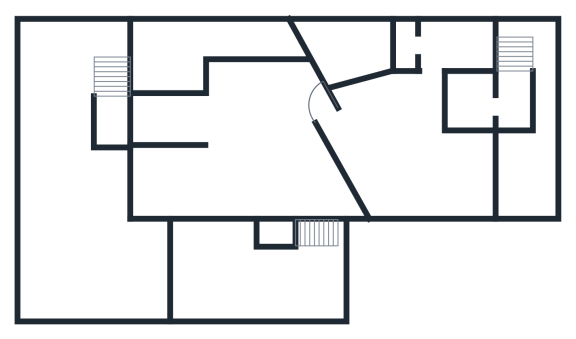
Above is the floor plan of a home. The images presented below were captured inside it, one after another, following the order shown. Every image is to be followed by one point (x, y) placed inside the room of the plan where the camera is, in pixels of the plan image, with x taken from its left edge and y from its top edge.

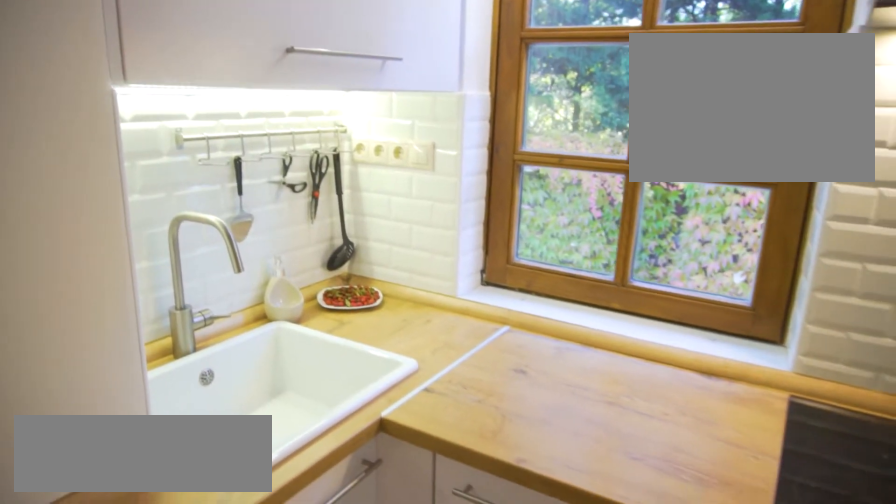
(179, 166)
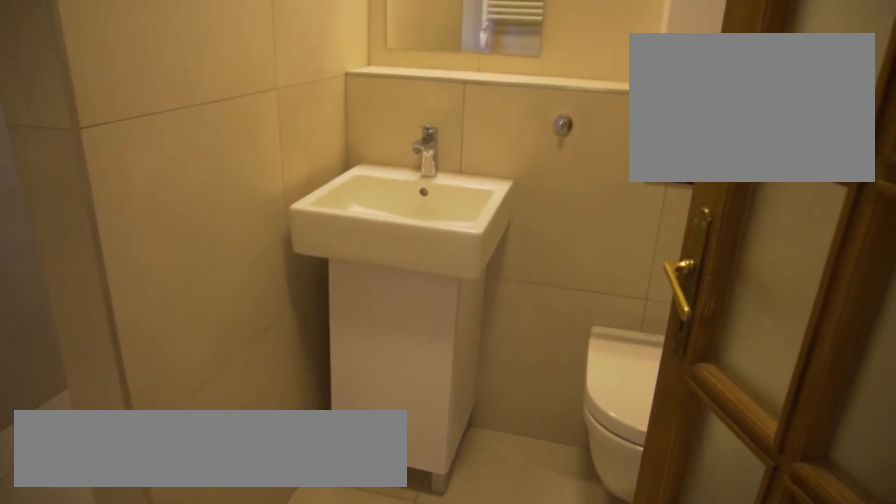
(179, 53)
